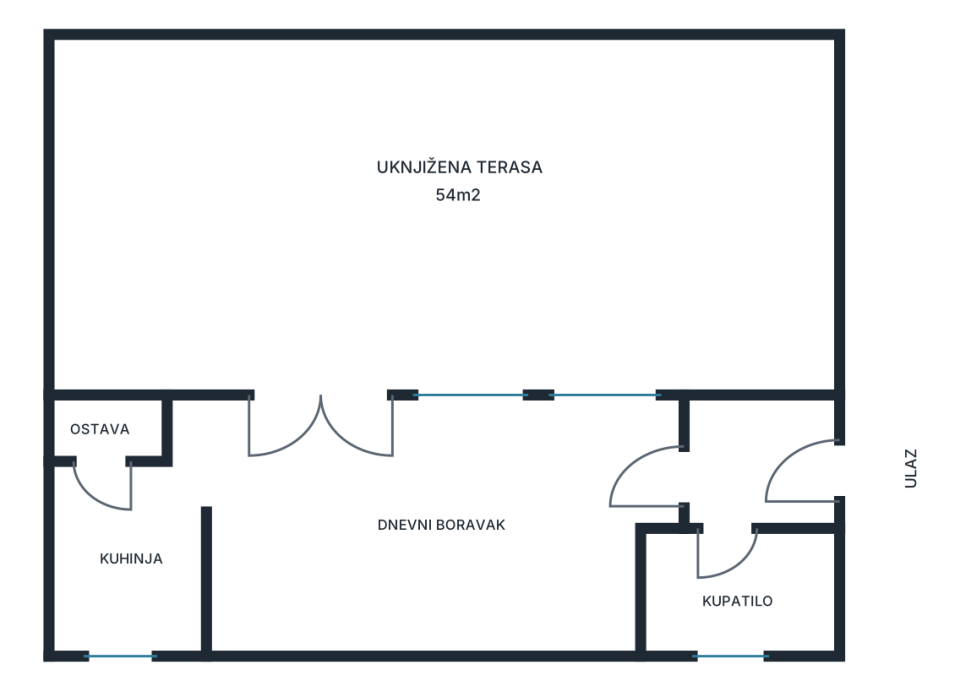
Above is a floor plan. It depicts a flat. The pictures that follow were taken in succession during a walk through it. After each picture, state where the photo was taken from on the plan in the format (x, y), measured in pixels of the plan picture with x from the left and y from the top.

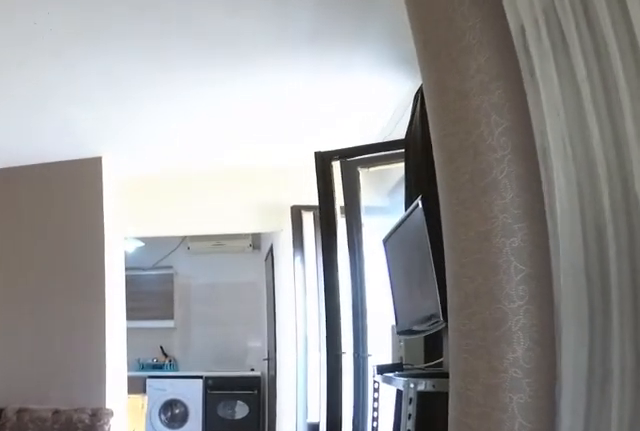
(620, 474)
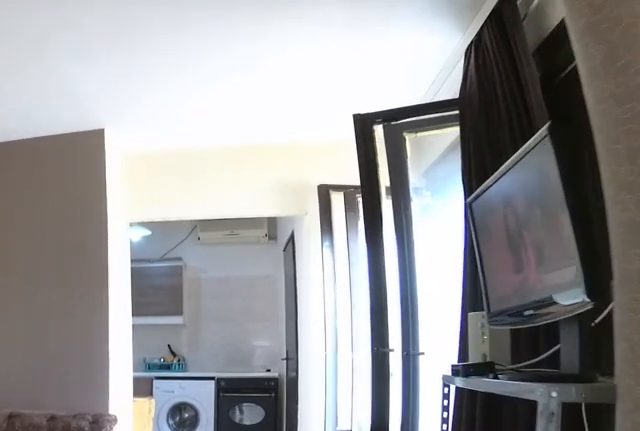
(580, 473)
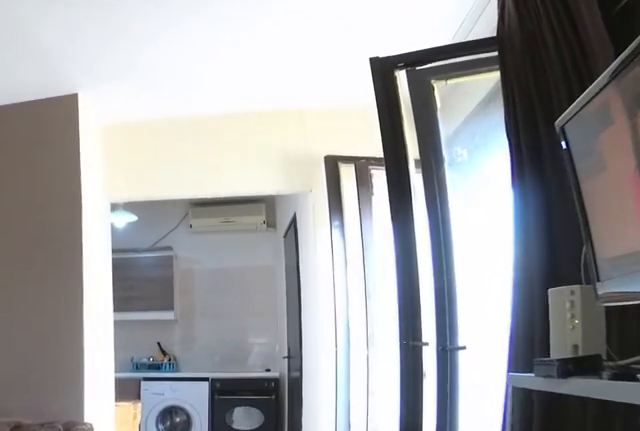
(539, 473)
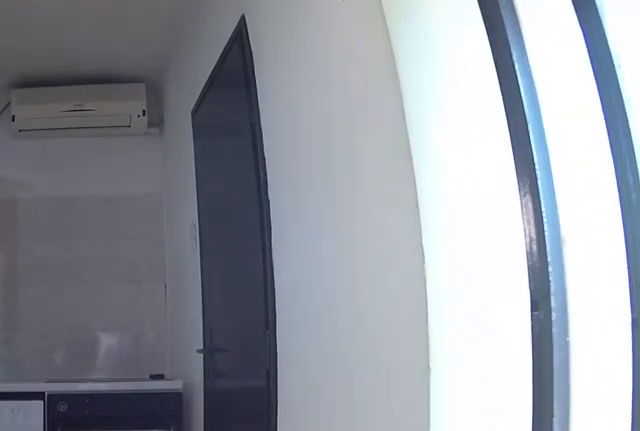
(326, 473)
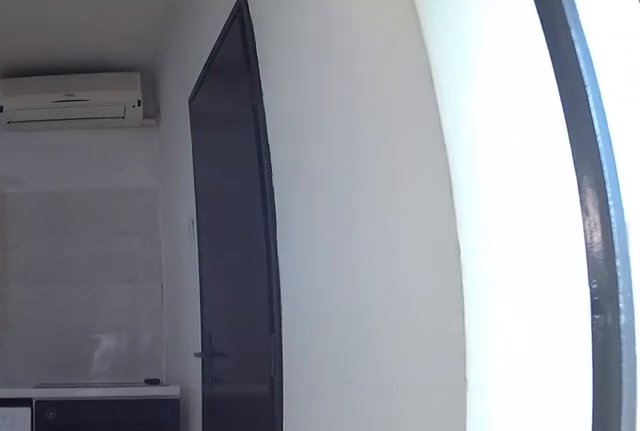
(312, 473)
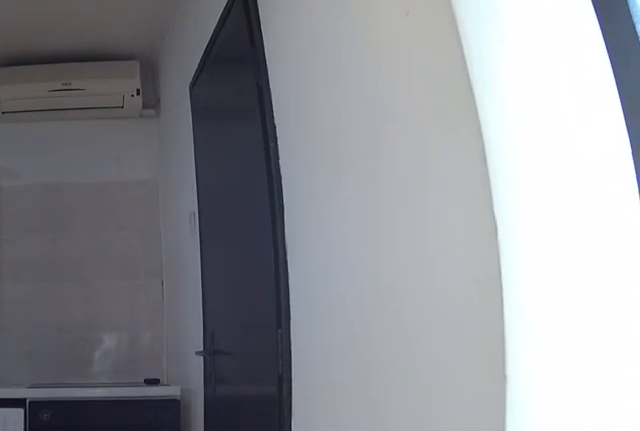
(299, 473)
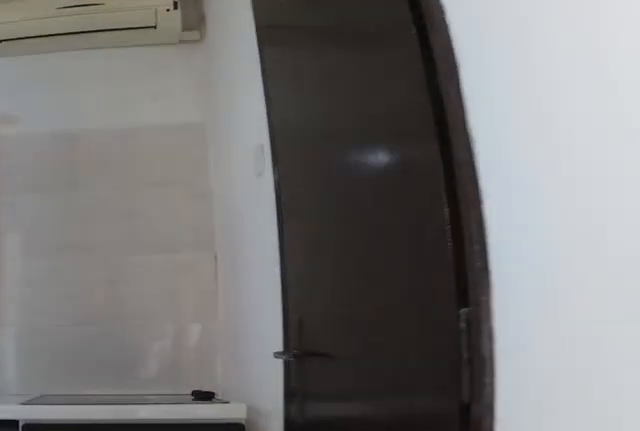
(233, 473)
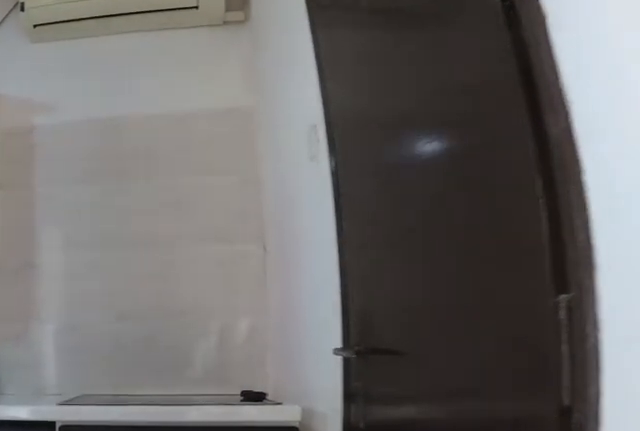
(217, 470)
